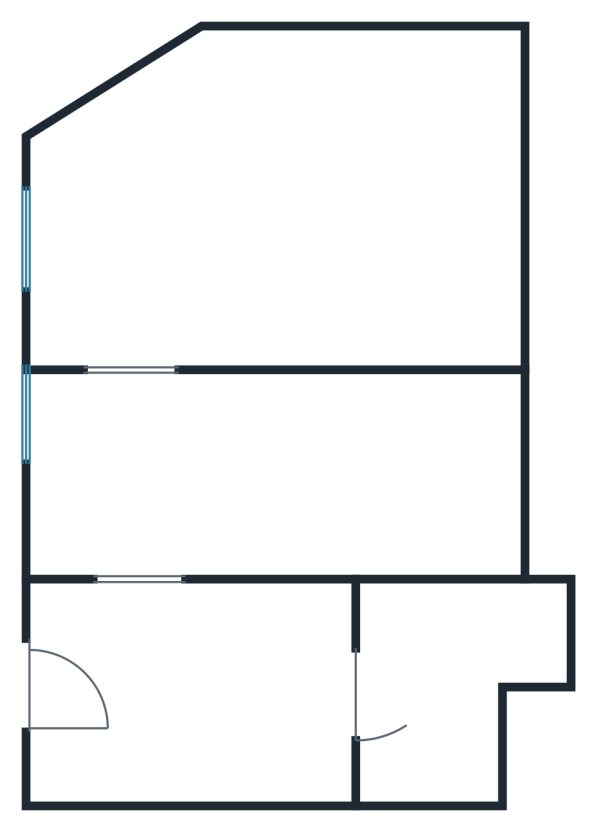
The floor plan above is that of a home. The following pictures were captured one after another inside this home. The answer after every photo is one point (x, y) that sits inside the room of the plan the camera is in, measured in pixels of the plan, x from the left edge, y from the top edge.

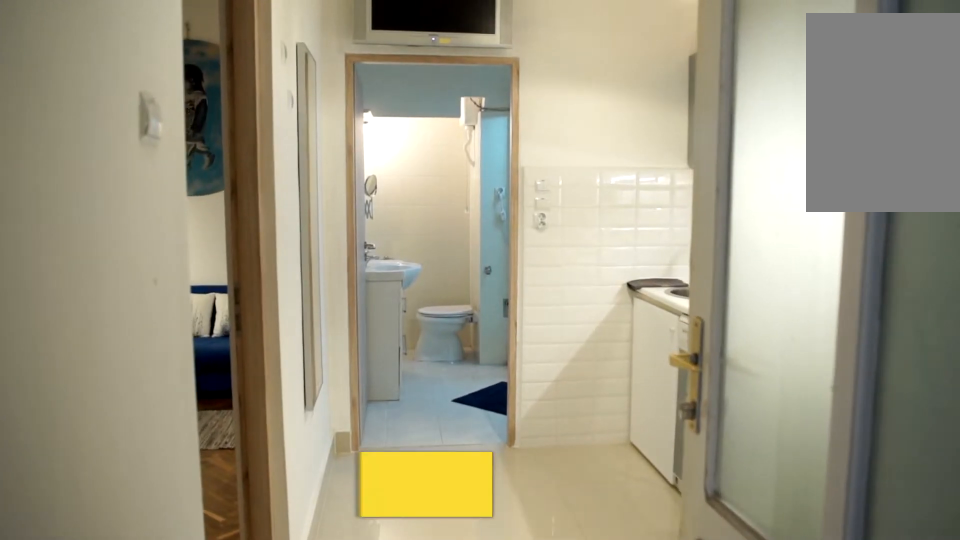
(170, 684)
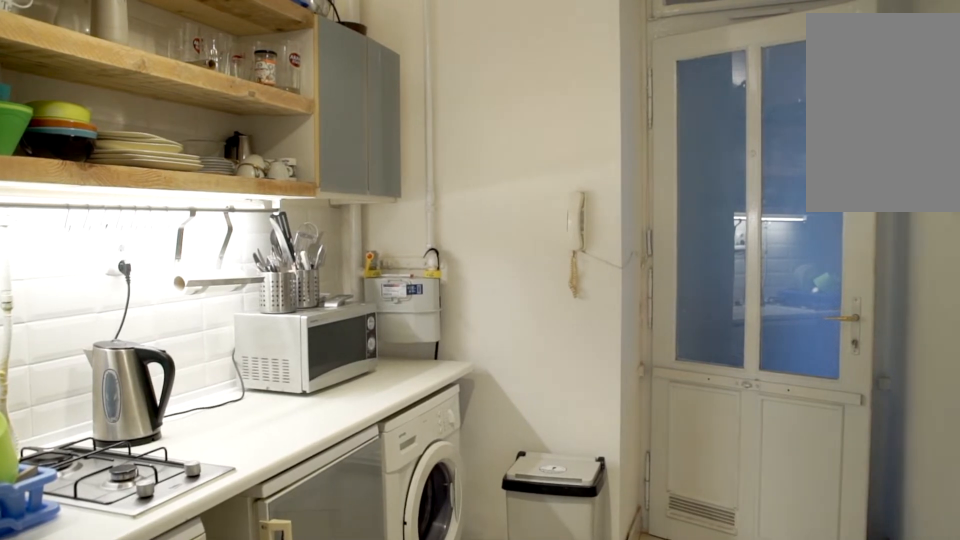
(170, 684)
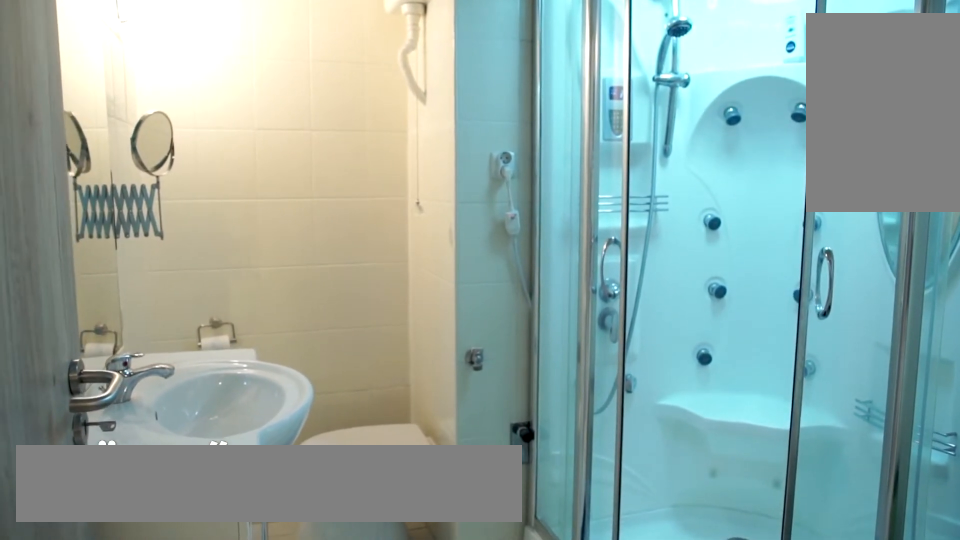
(438, 693)
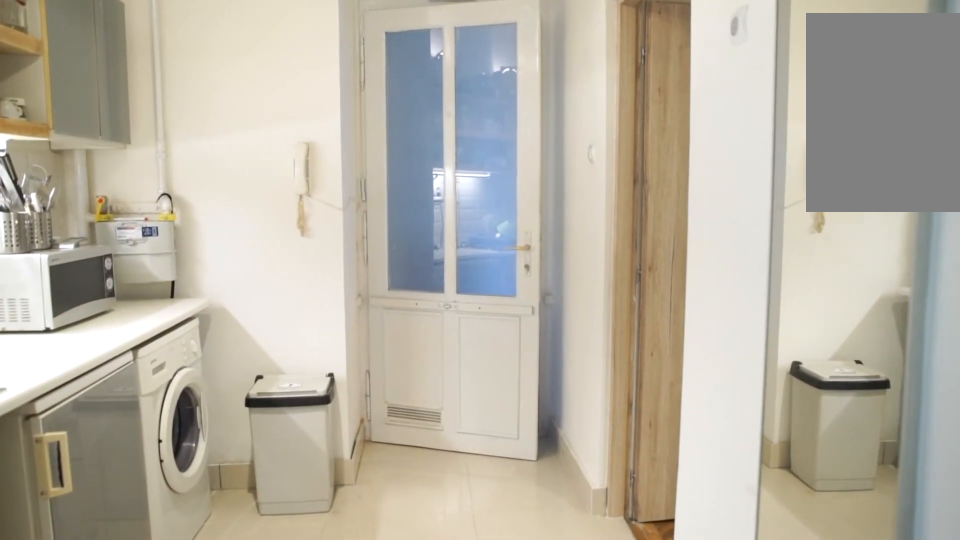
(219, 689)
